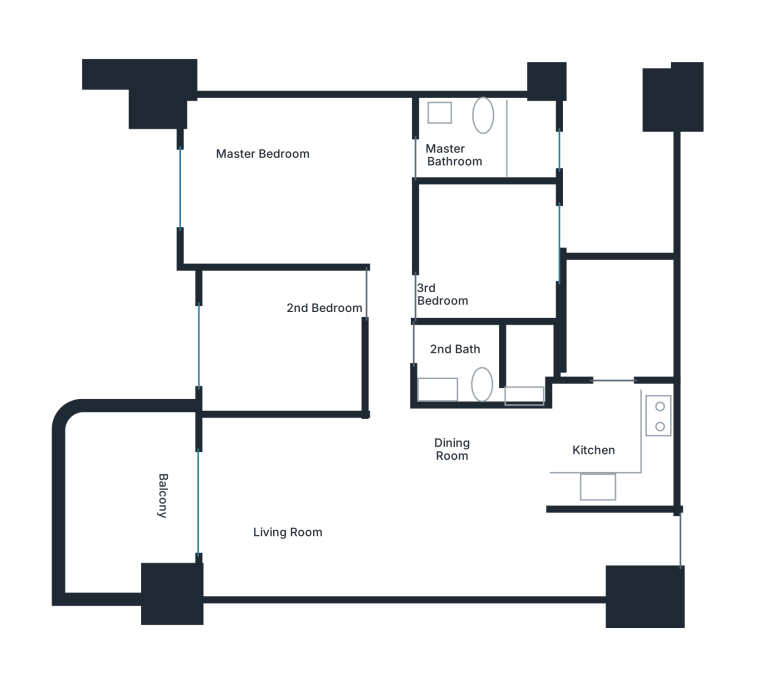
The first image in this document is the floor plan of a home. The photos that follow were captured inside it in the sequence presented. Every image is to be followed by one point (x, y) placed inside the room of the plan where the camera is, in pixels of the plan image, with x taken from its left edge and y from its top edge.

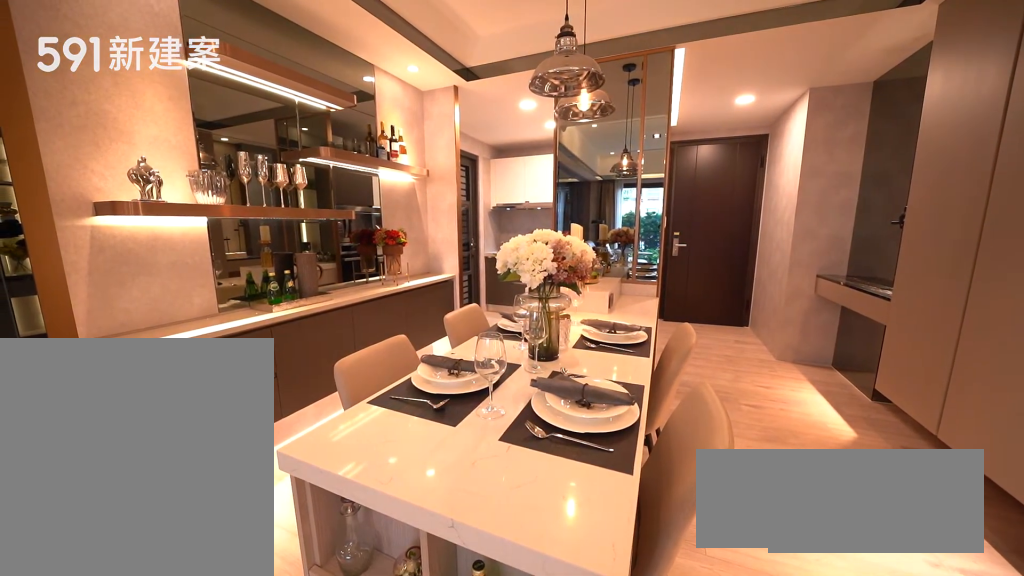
(484, 462)
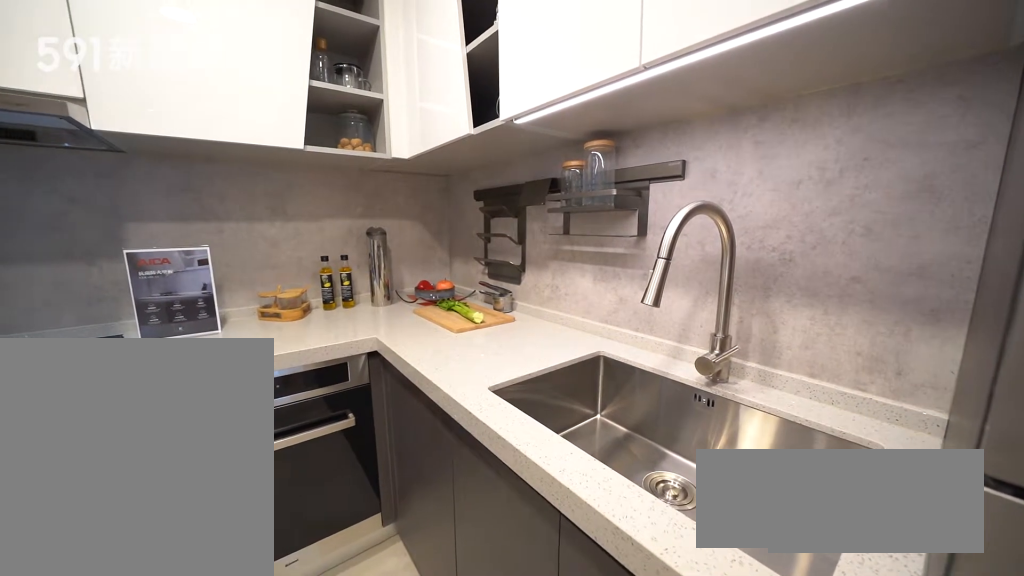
(616, 446)
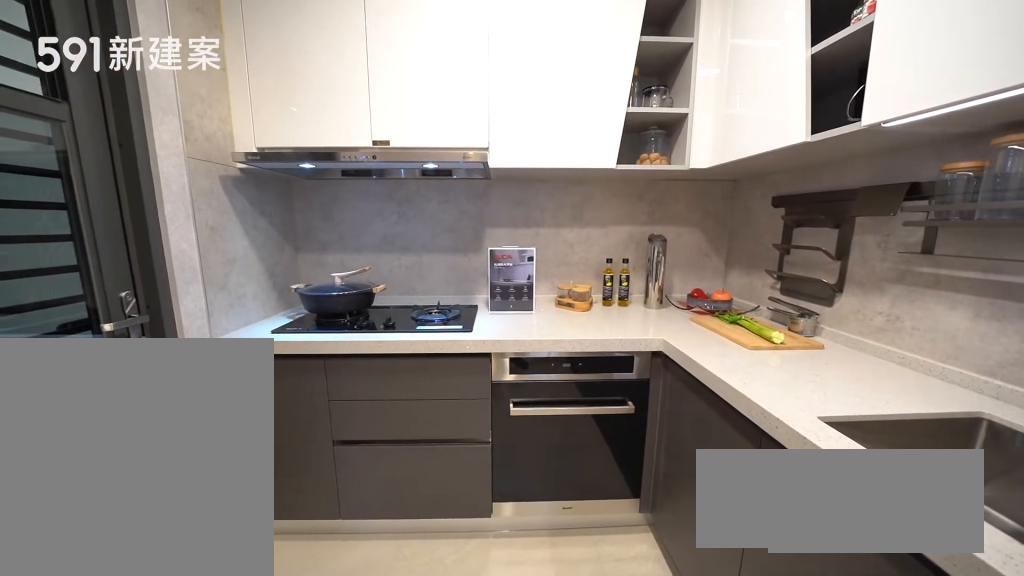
(616, 446)
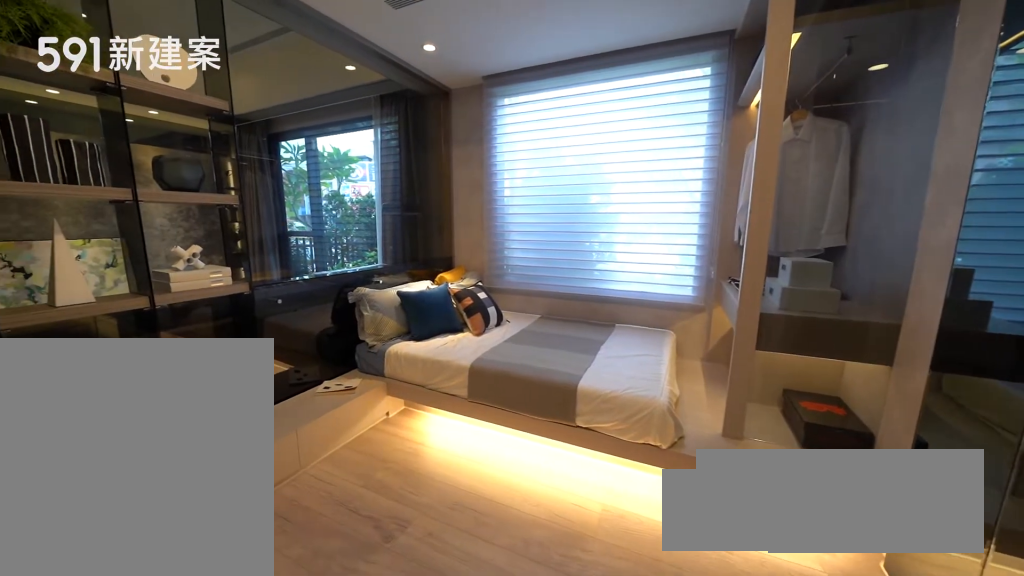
(278, 343)
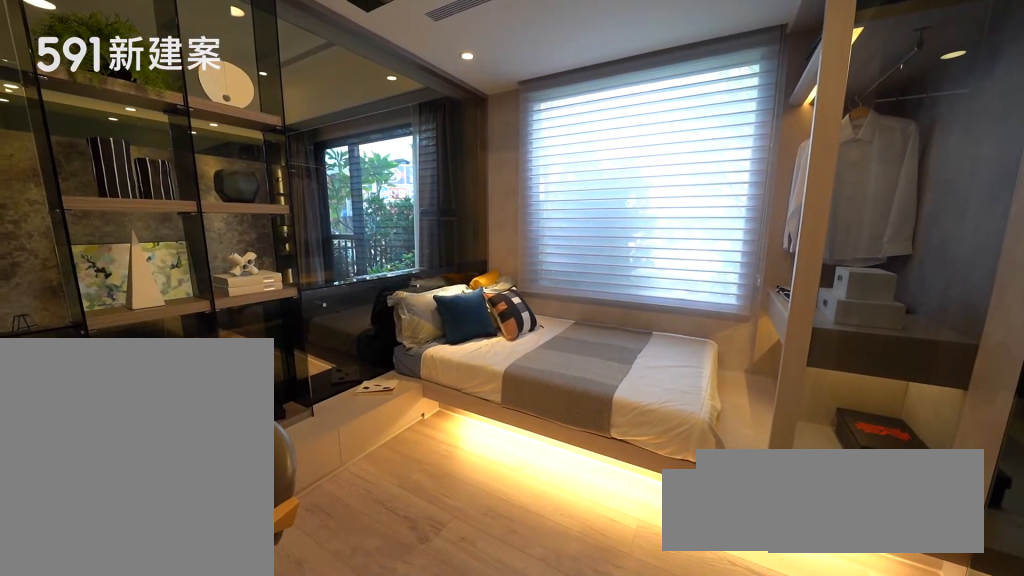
(278, 343)
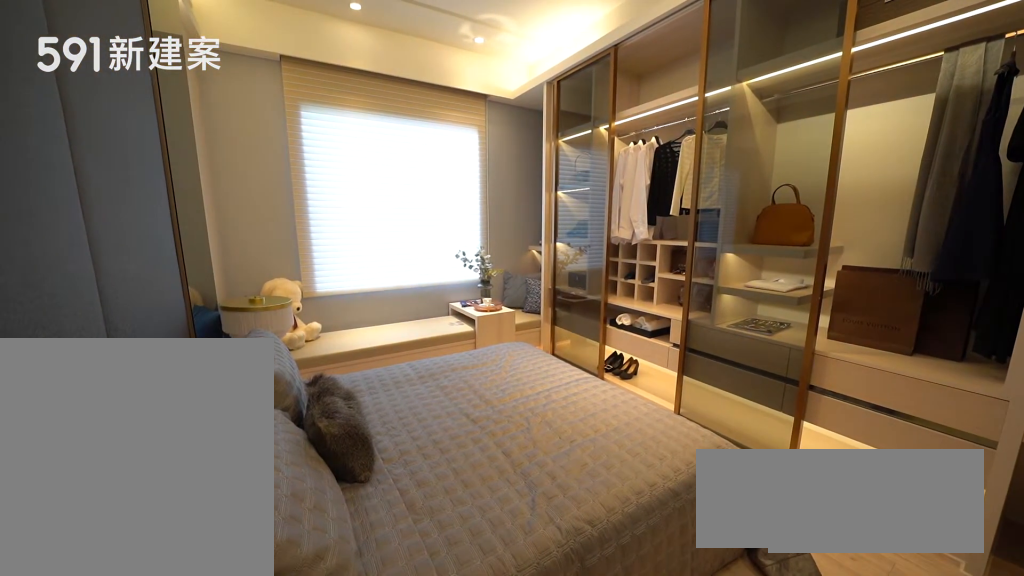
(296, 176)
